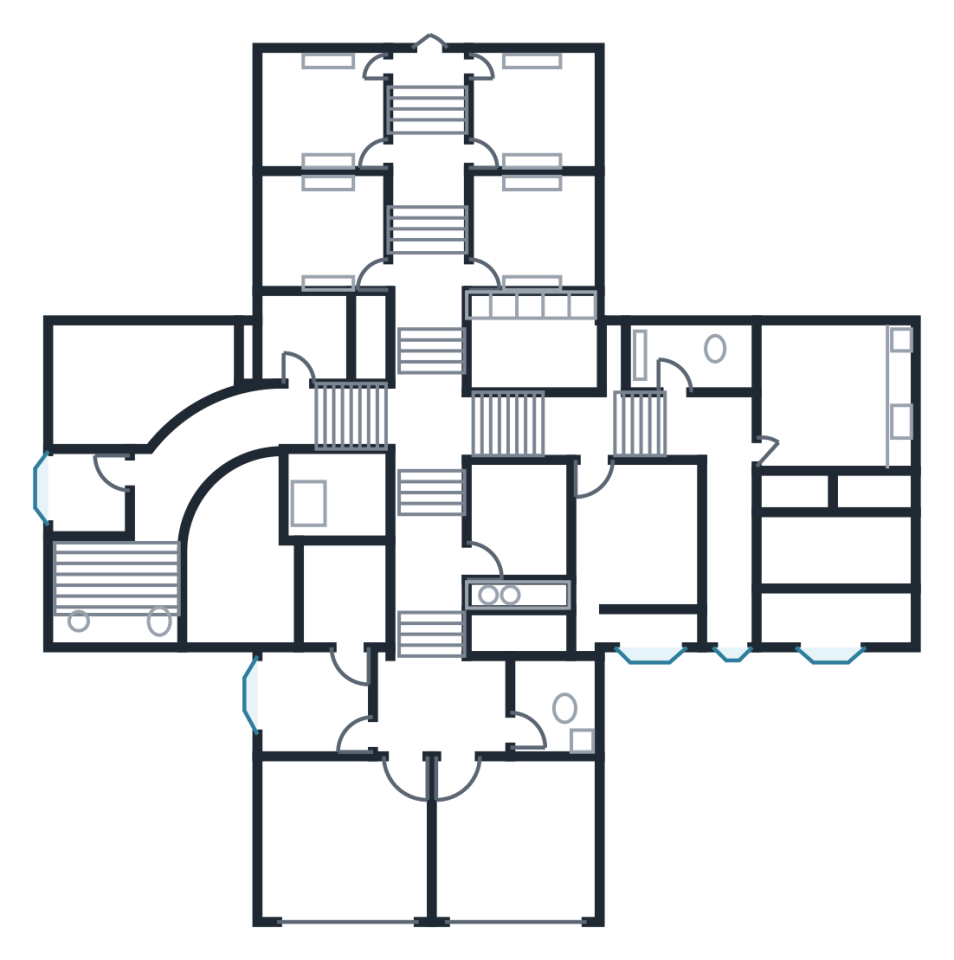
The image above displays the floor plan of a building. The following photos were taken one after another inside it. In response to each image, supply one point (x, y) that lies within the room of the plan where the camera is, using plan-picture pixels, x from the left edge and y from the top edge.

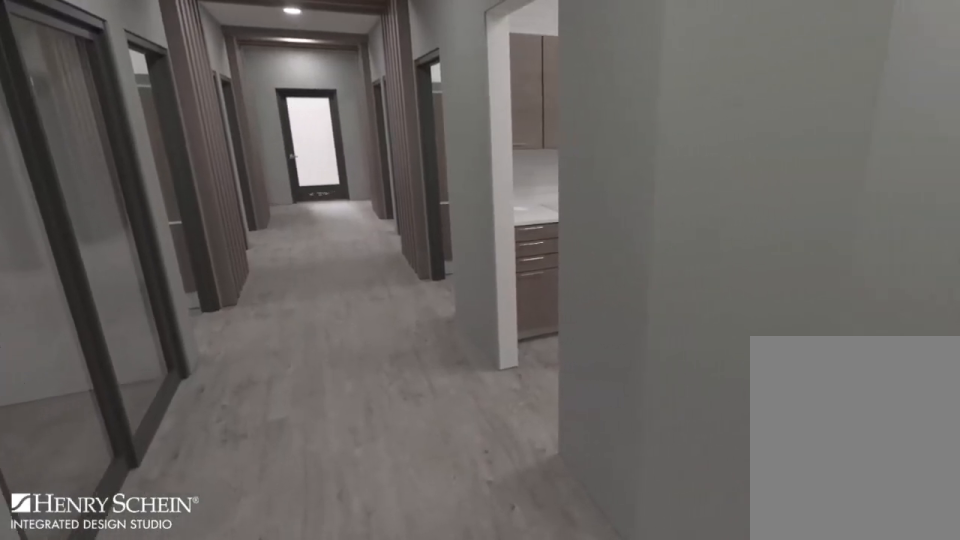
(508, 428)
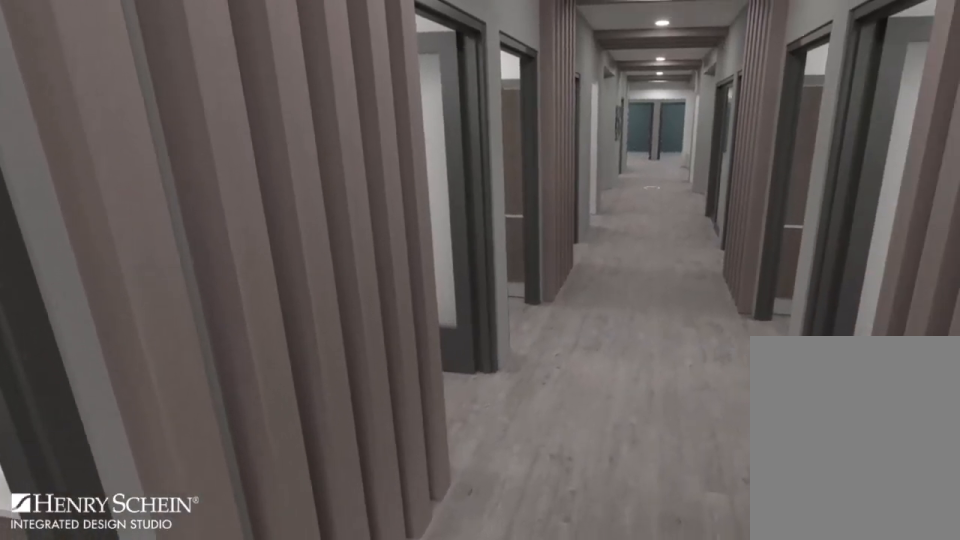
(429, 121)
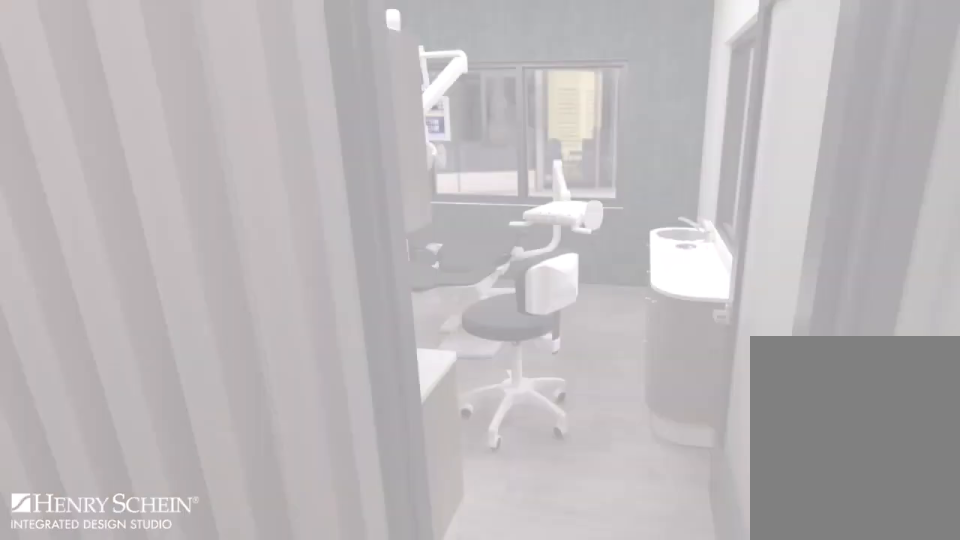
(429, 121)
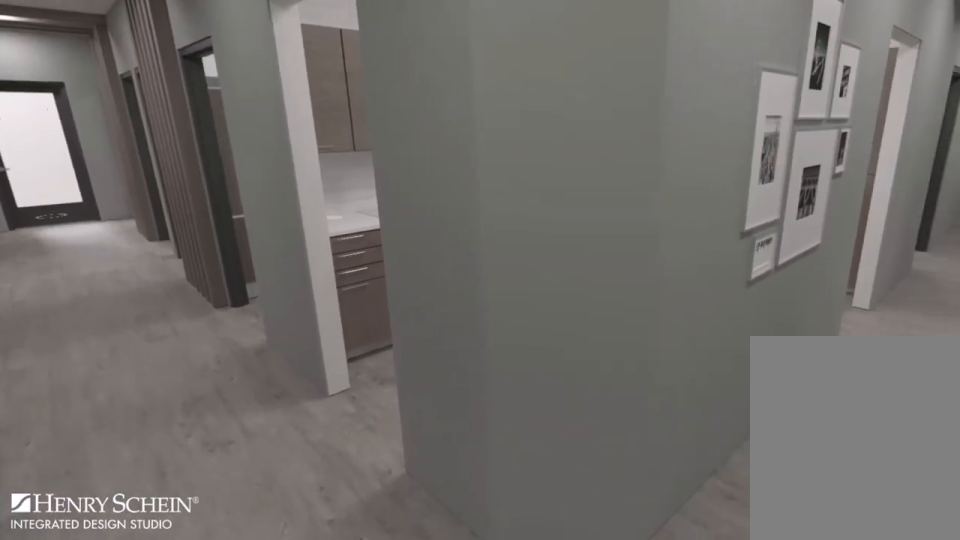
(430, 424)
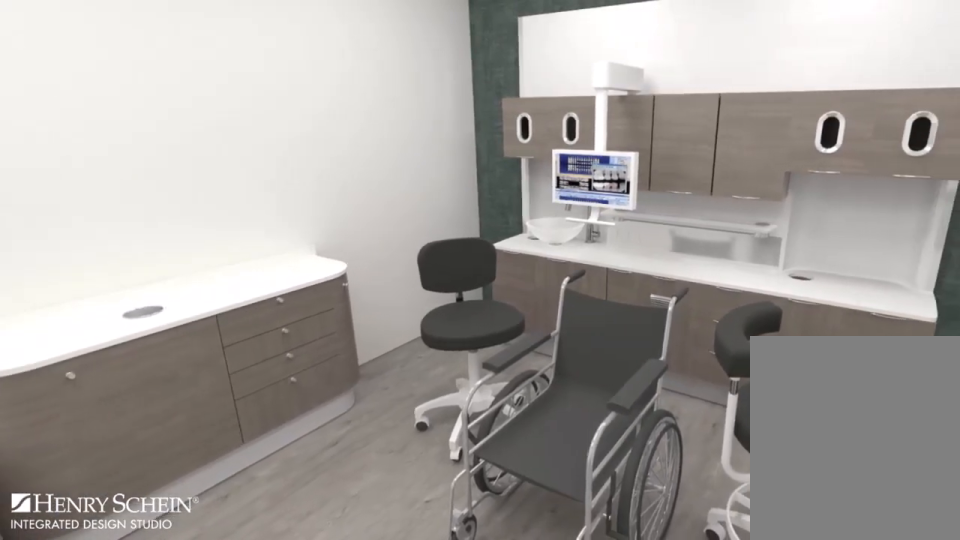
(620, 513)
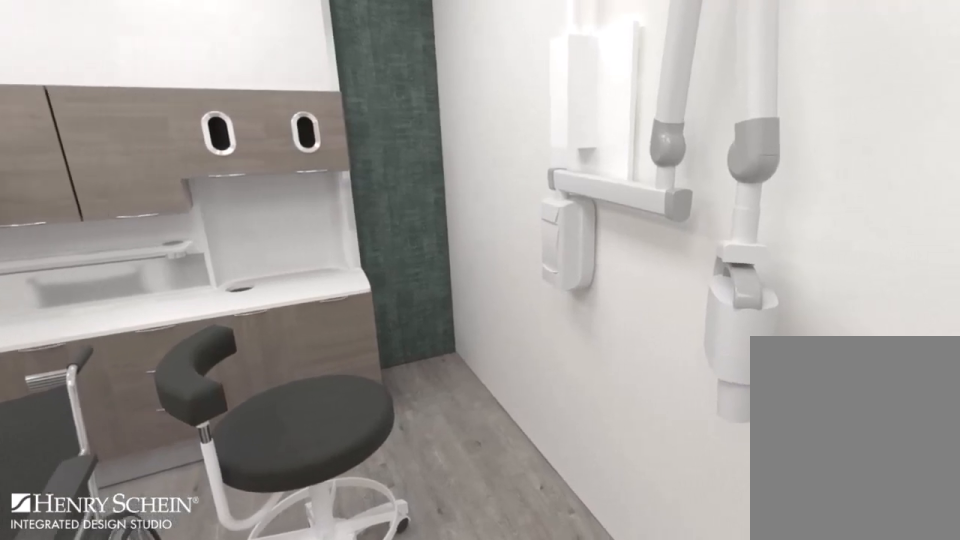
(620, 513)
